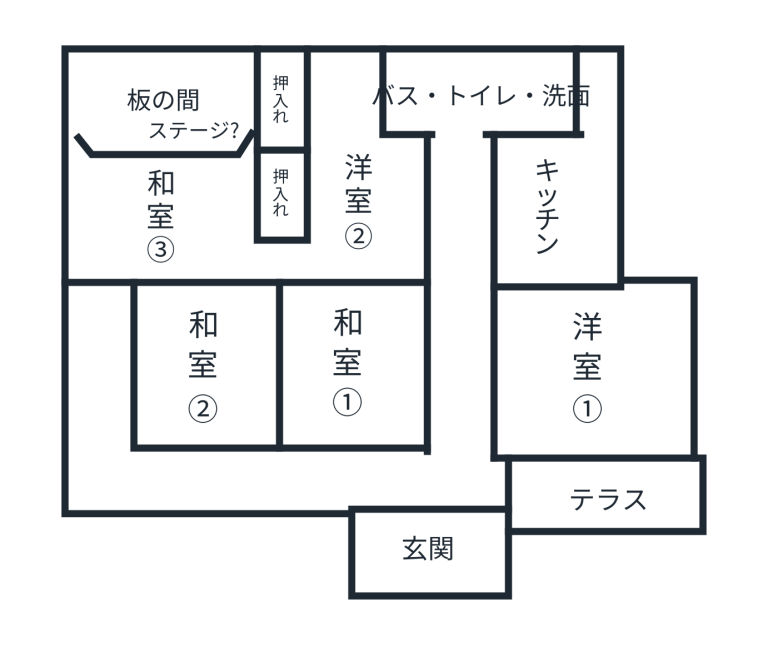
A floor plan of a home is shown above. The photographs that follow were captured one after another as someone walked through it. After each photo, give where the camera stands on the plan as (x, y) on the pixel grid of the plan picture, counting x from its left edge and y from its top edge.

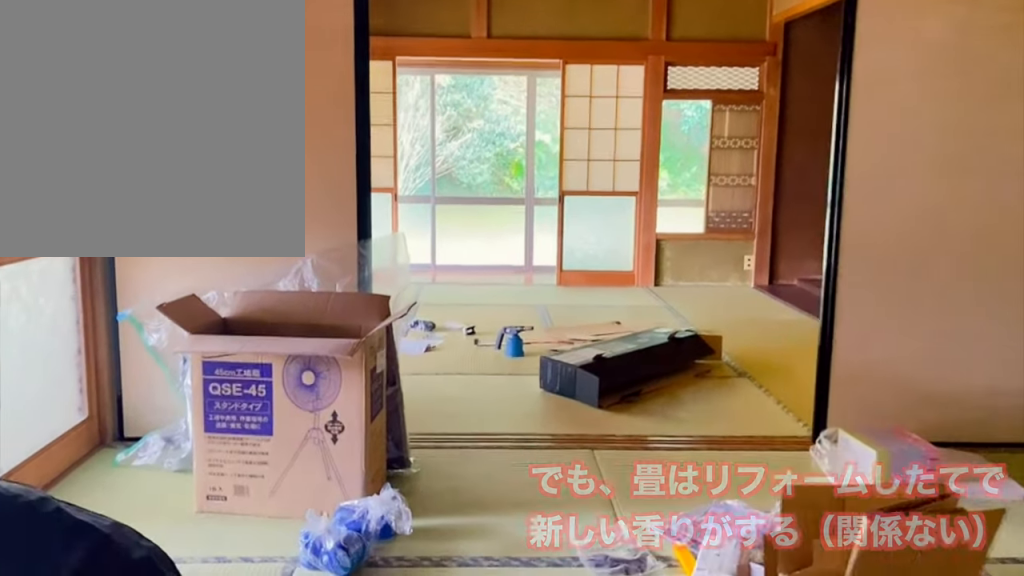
(459, 367)
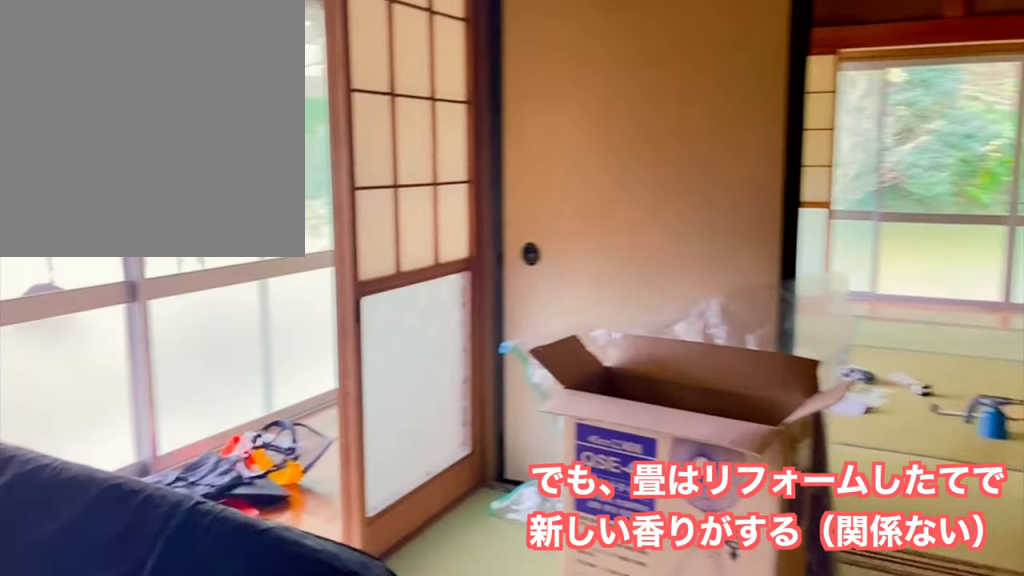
(411, 365)
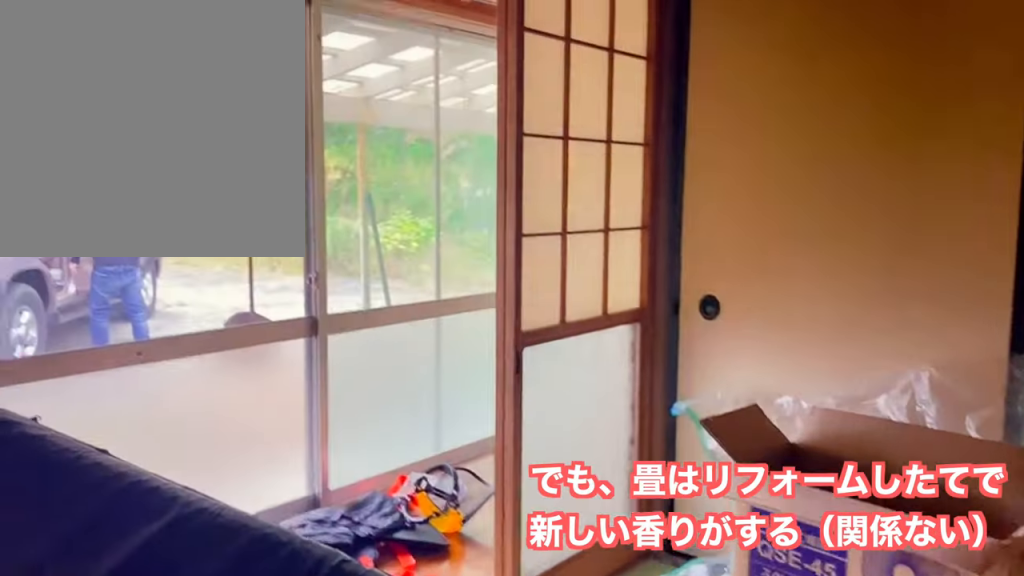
(411, 365)
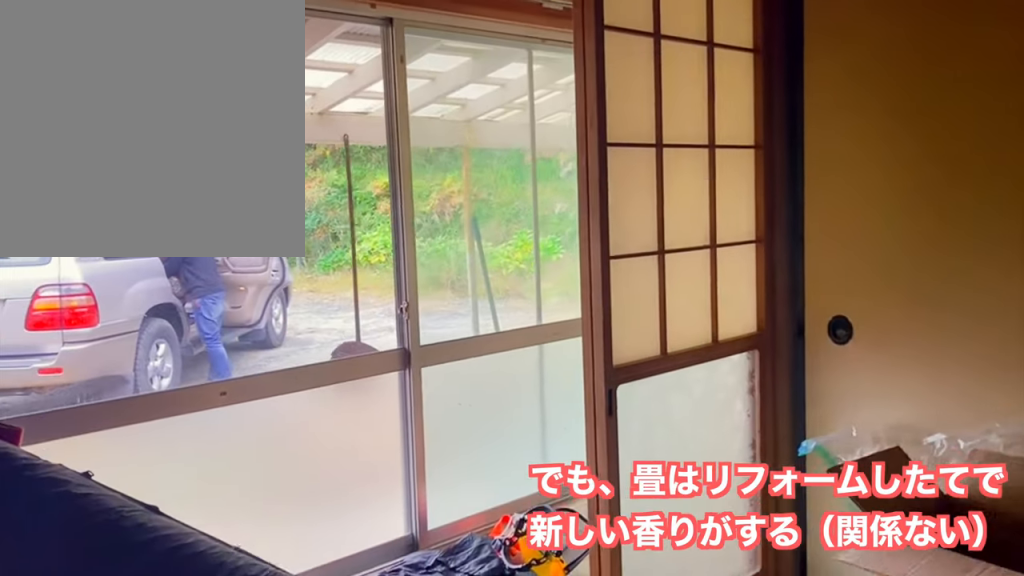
(416, 364)
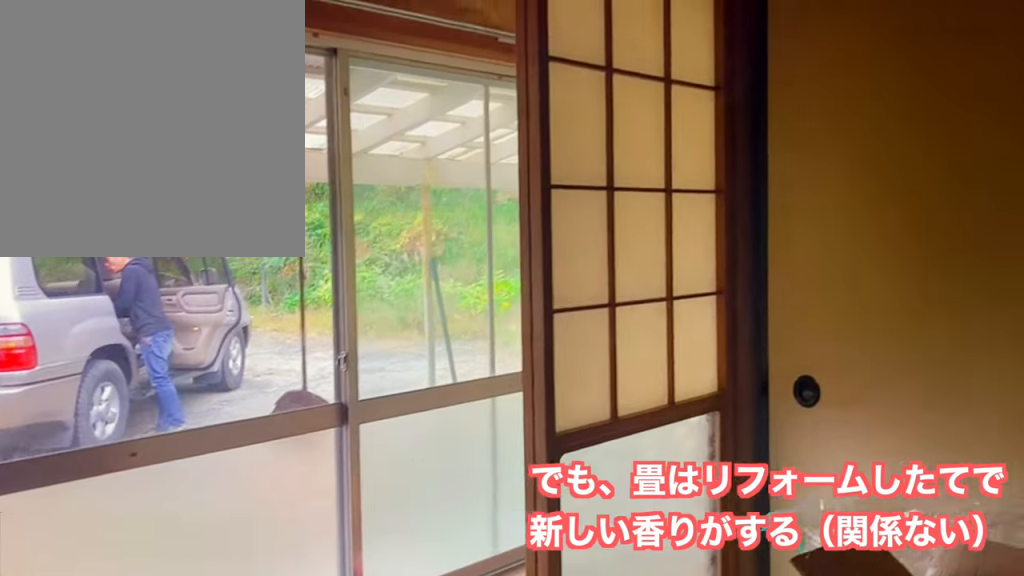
(416, 363)
